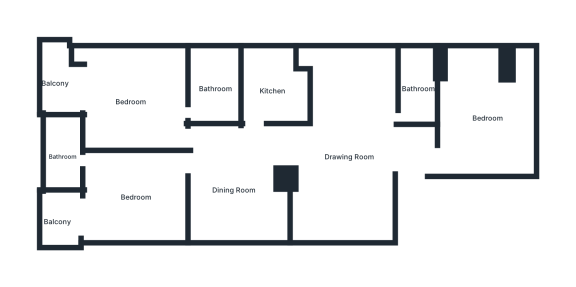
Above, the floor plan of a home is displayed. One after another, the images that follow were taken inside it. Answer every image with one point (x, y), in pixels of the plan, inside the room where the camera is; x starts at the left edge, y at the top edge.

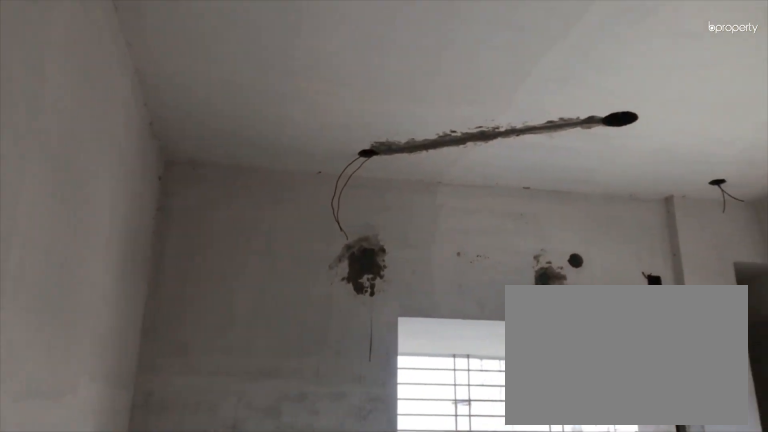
(132, 101)
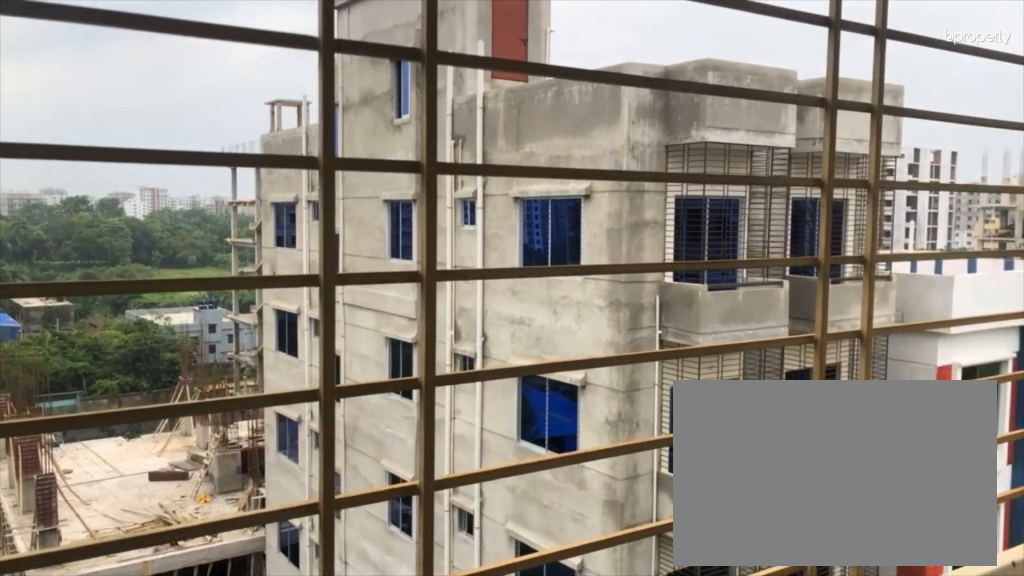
(52, 83)
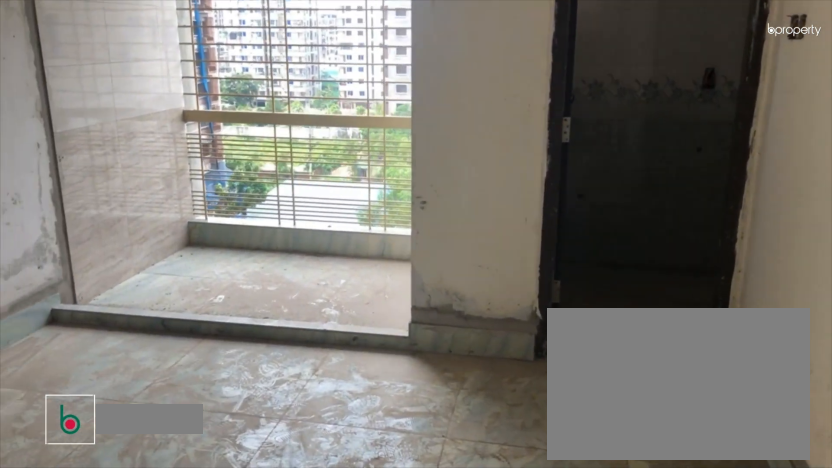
(136, 197)
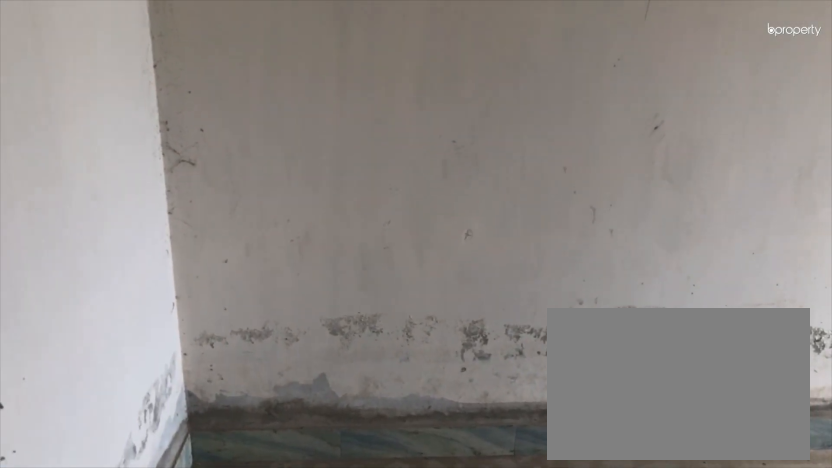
(136, 197)
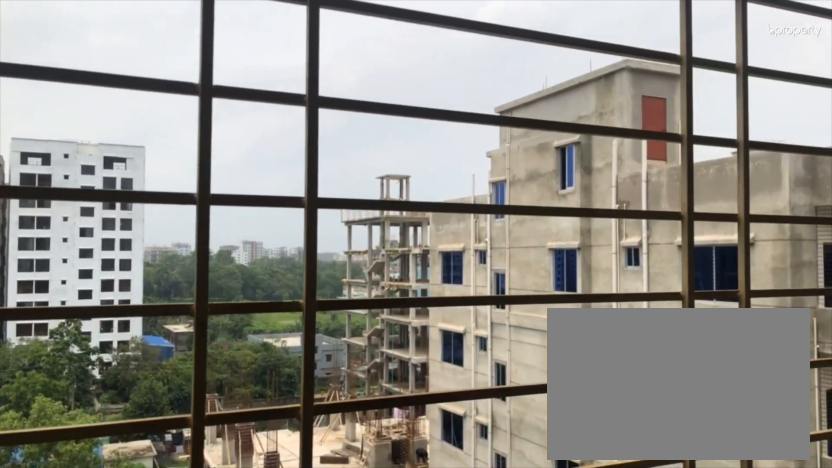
(57, 221)
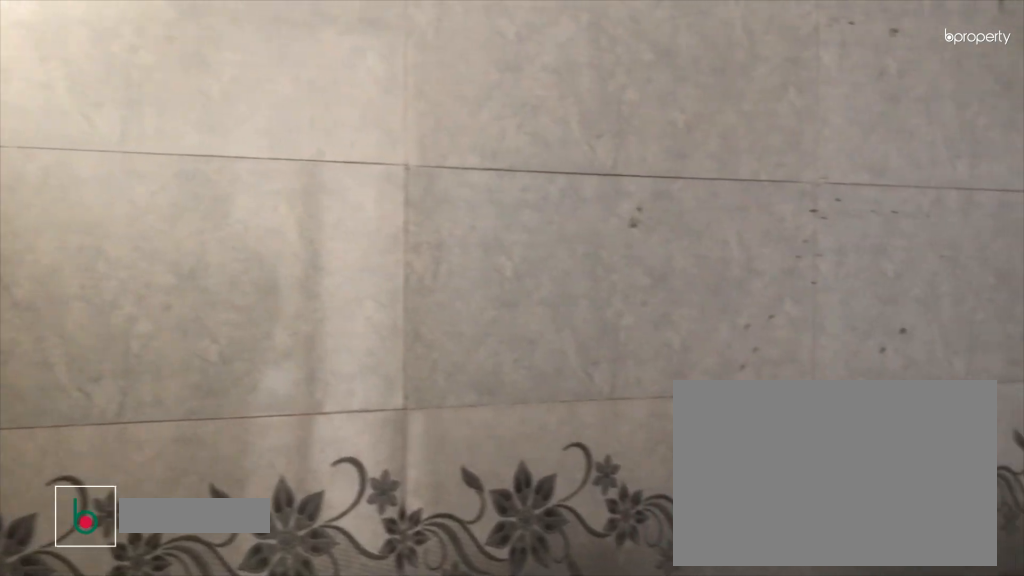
(61, 157)
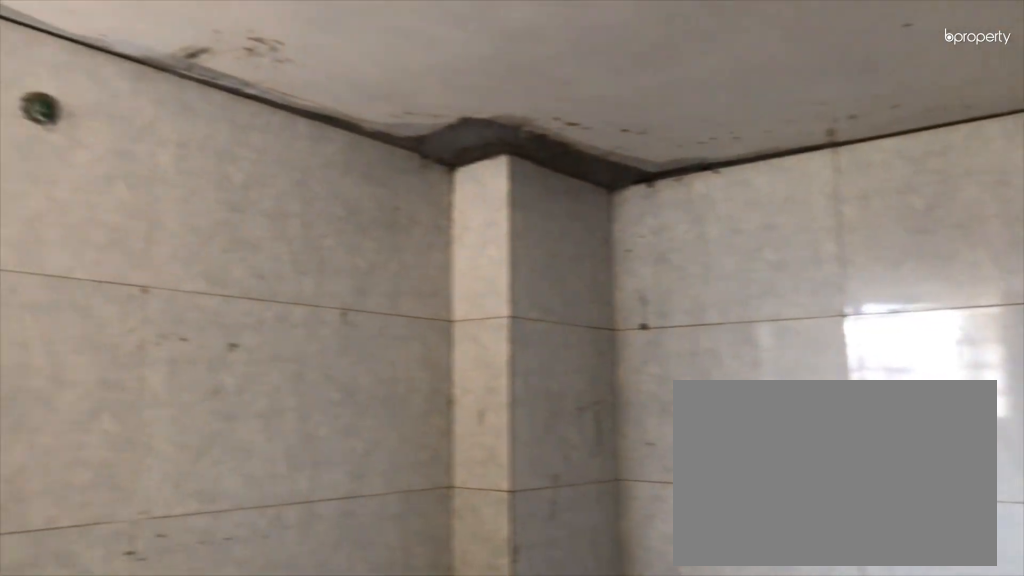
(61, 157)
